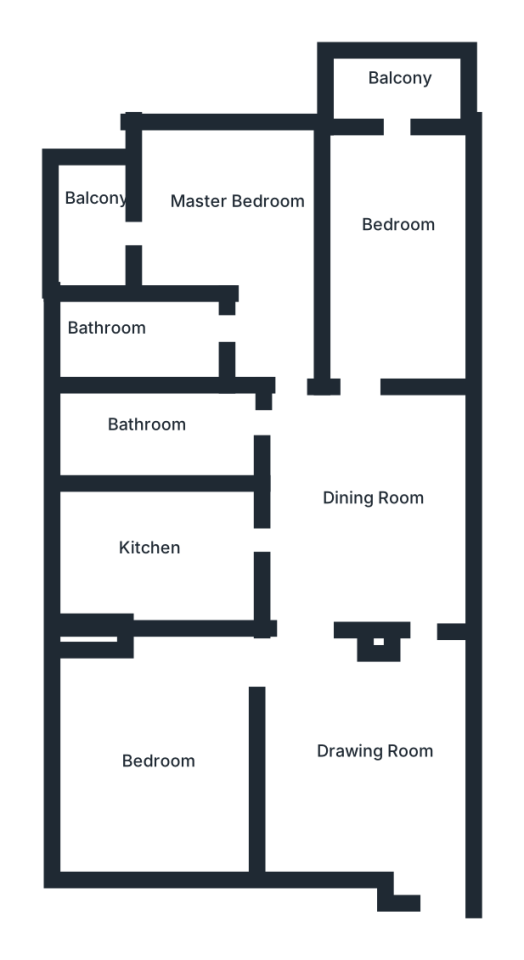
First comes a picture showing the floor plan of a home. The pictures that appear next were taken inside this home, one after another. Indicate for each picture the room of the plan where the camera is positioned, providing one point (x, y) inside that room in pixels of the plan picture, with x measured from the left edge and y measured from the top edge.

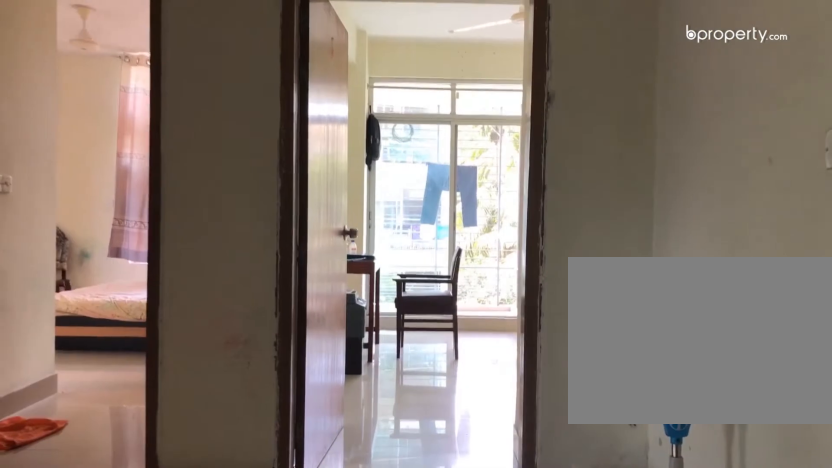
(358, 434)
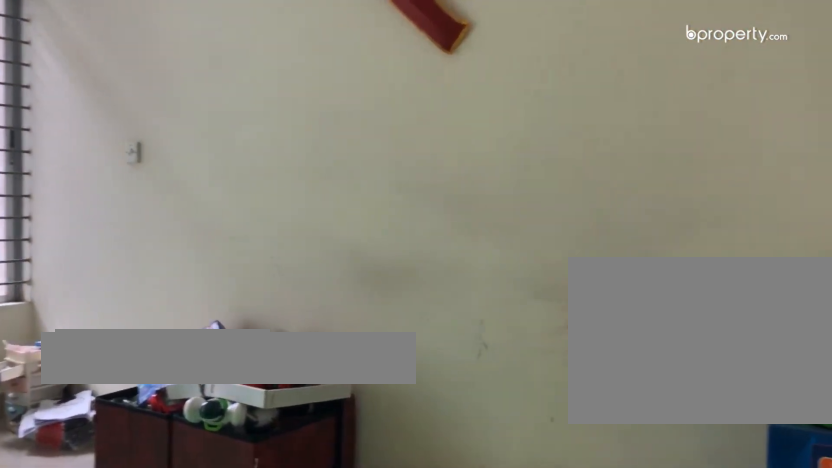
(395, 265)
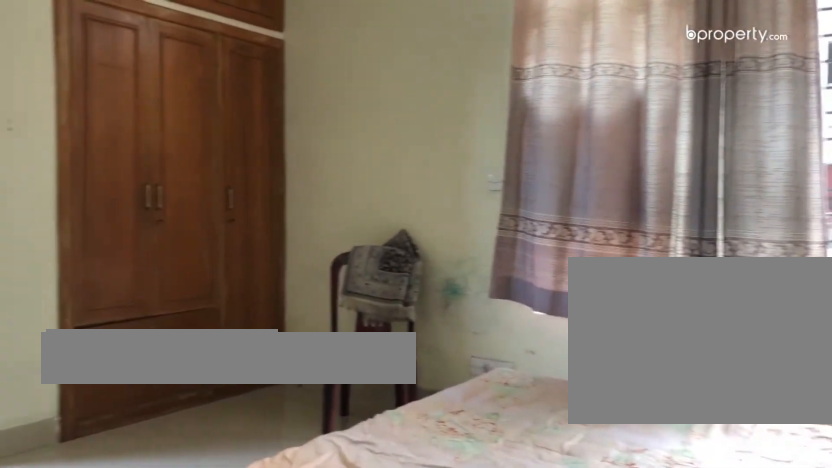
(258, 231)
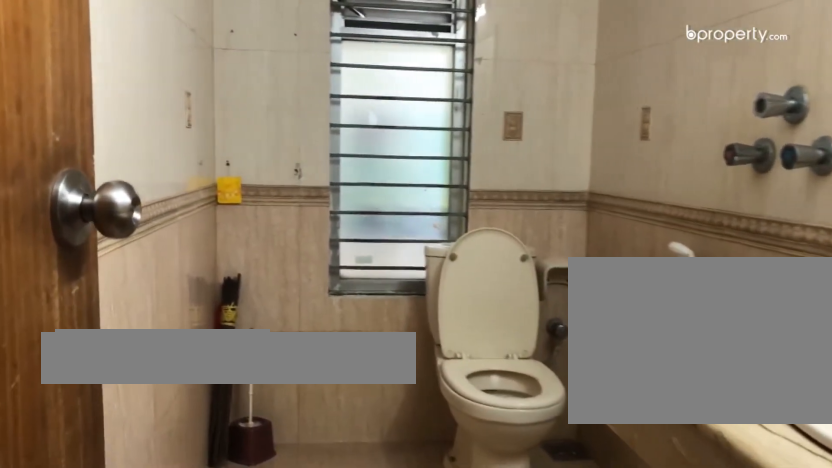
(146, 339)
